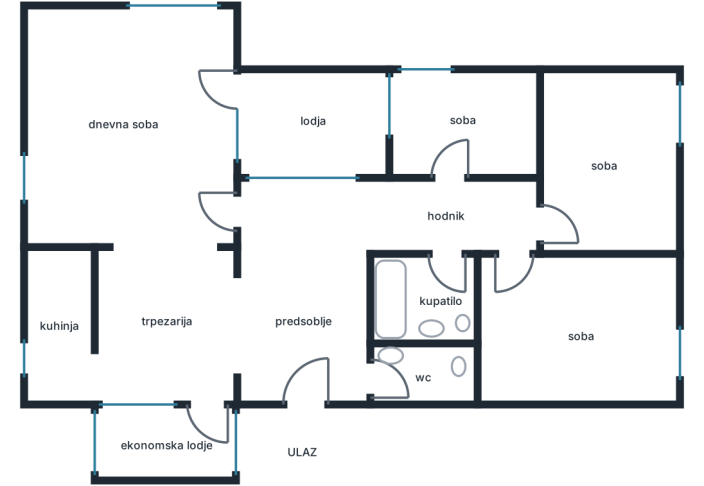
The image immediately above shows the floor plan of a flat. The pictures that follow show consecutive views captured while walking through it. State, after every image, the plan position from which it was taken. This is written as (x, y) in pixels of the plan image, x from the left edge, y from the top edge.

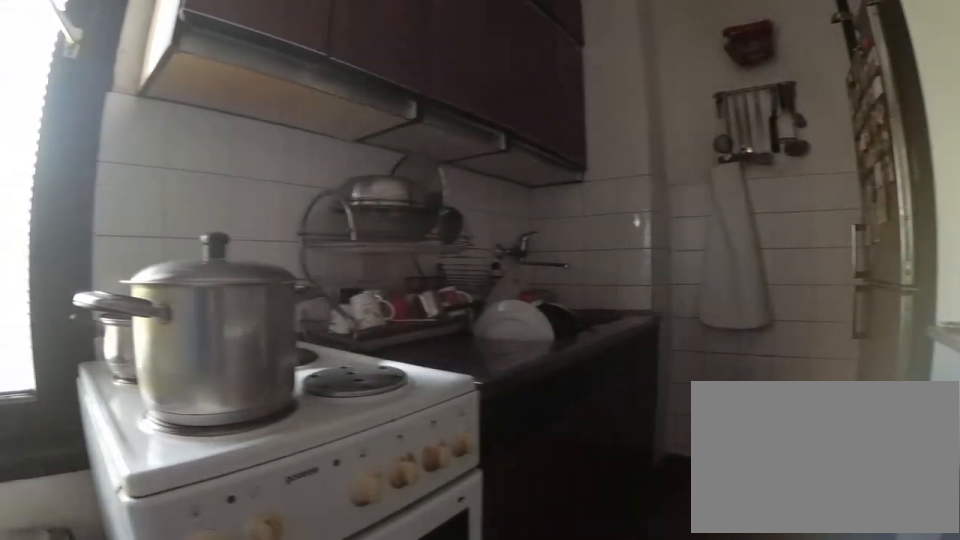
(63, 385)
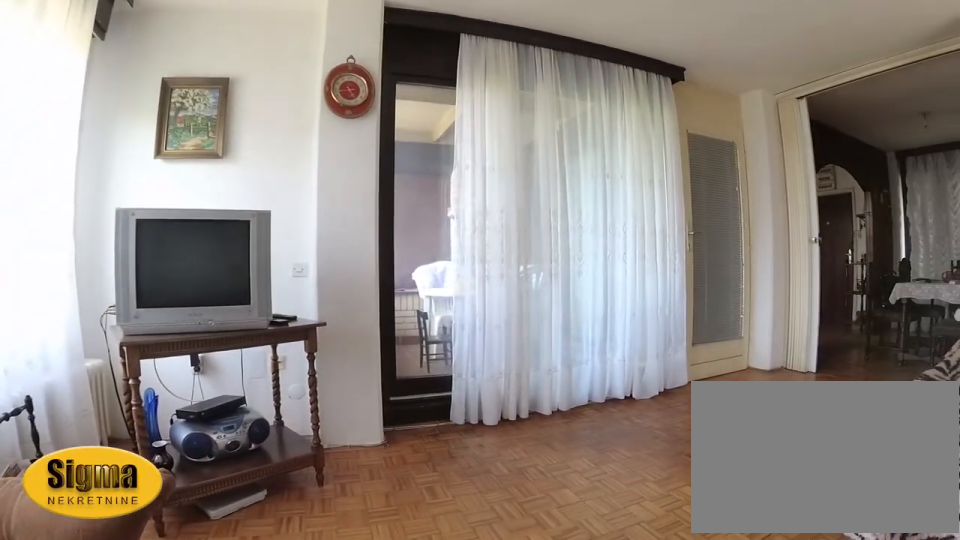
(65, 66)
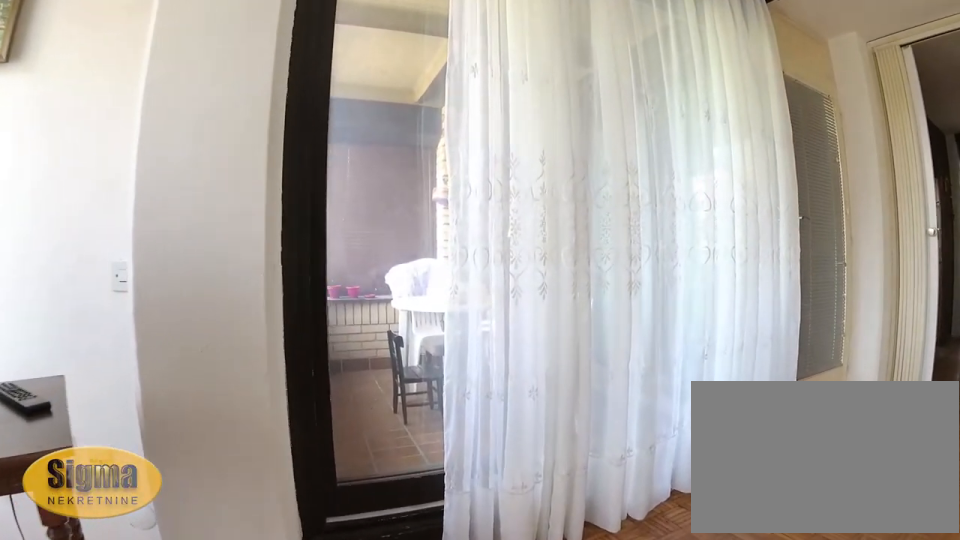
(118, 78)
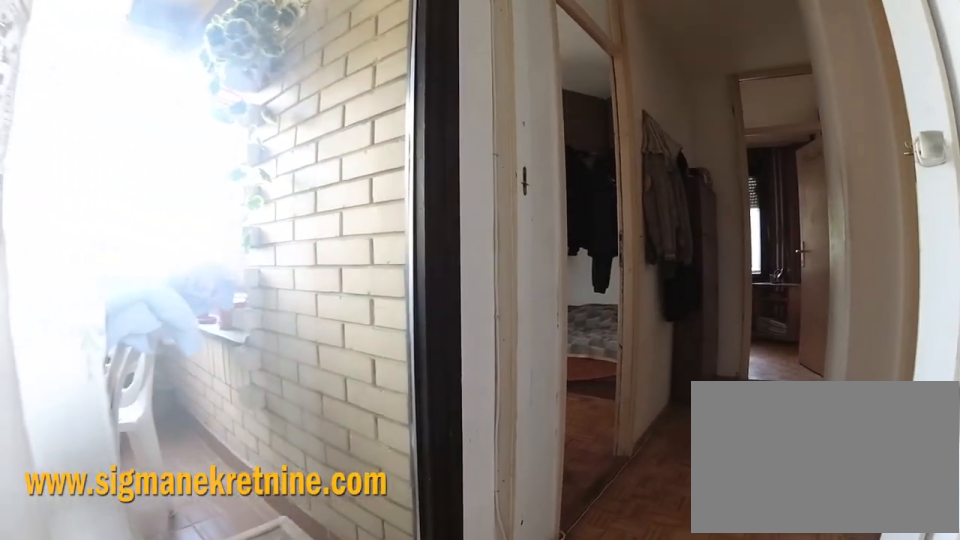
(304, 250)
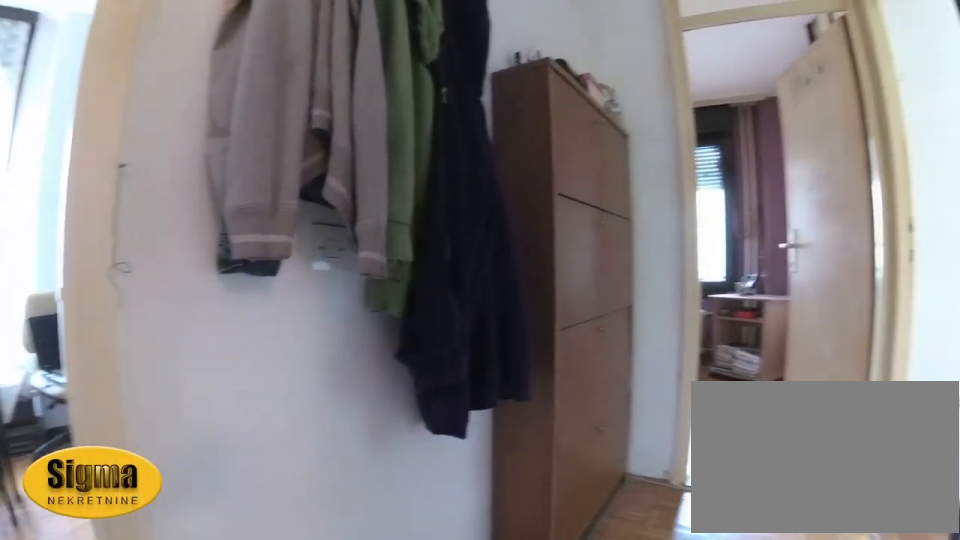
(425, 249)
